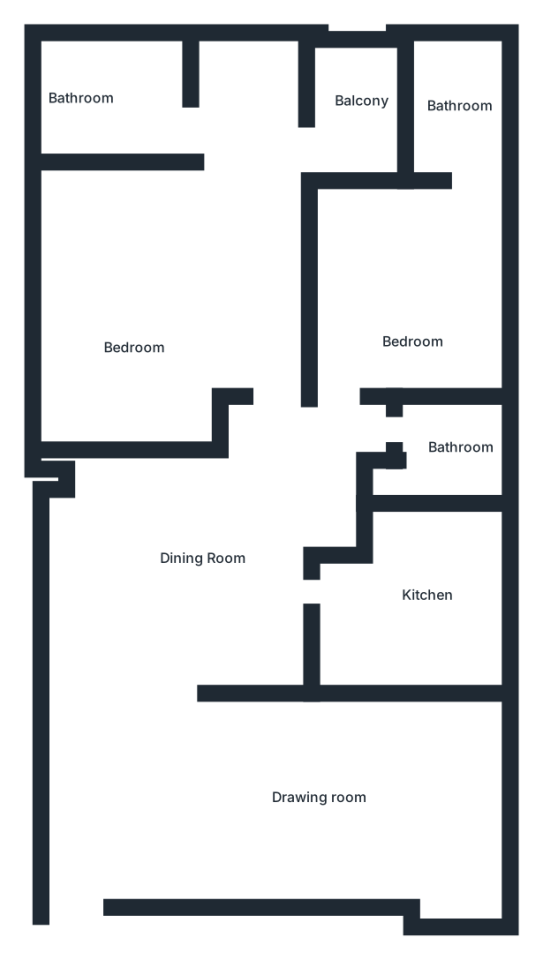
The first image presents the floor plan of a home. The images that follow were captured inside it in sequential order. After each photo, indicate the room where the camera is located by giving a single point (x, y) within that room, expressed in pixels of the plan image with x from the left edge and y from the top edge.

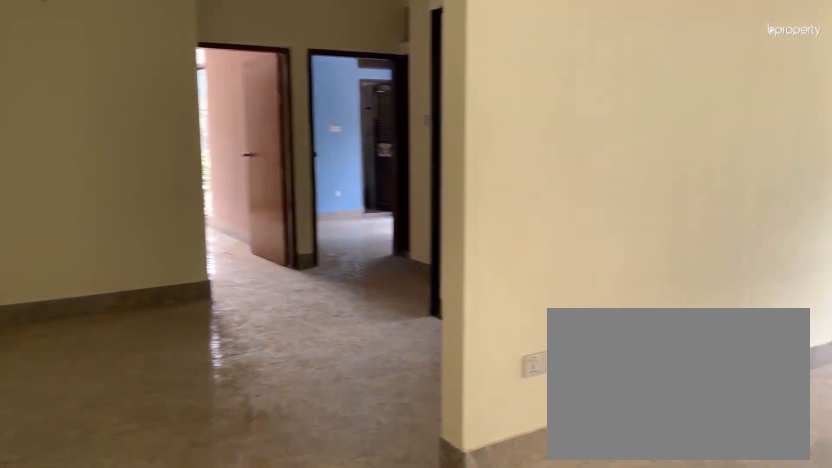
(285, 796)
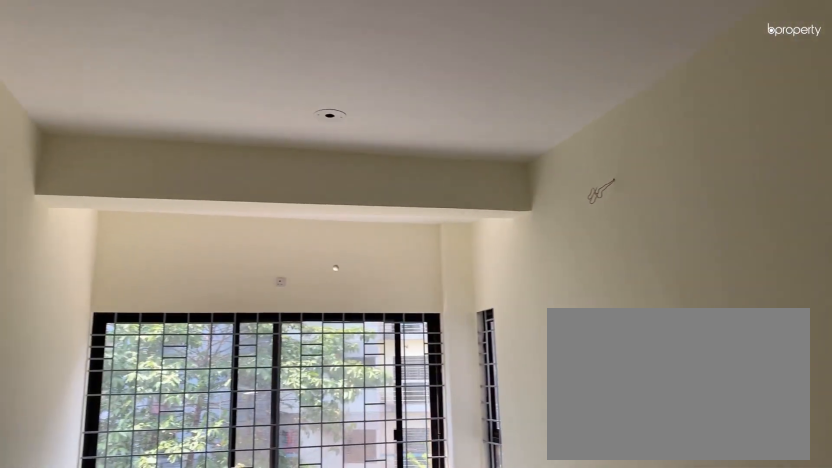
(285, 796)
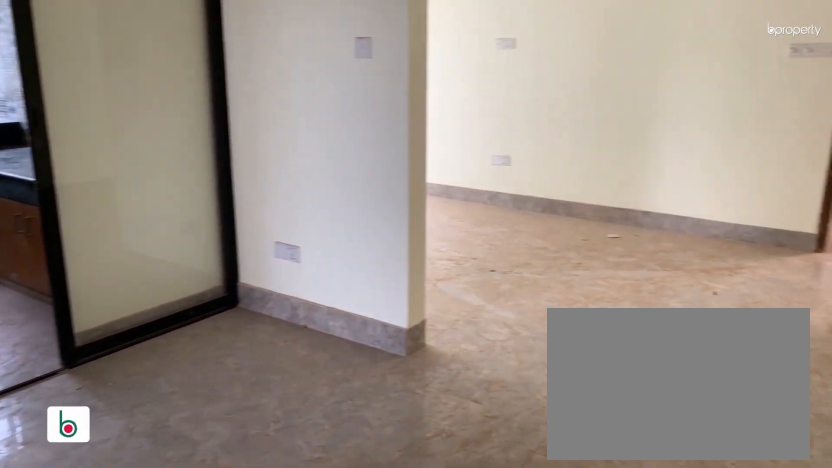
(213, 579)
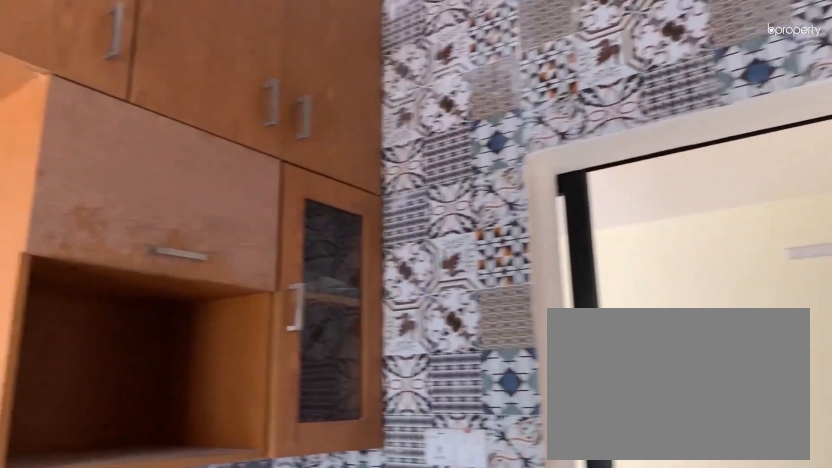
(426, 603)
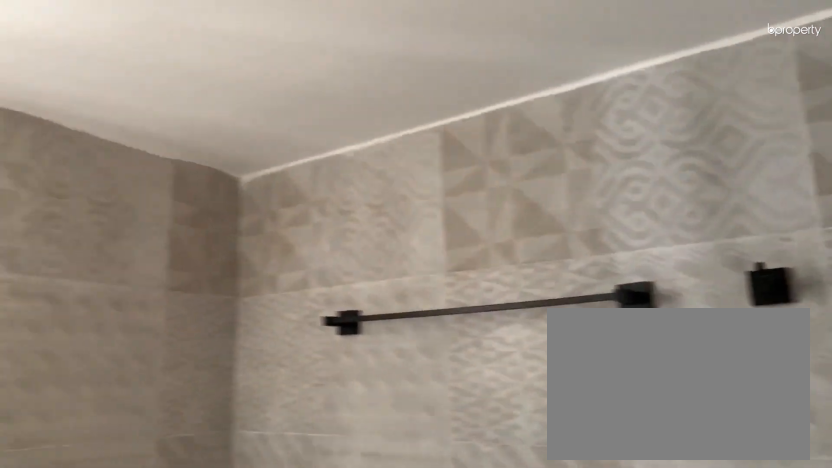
(443, 480)
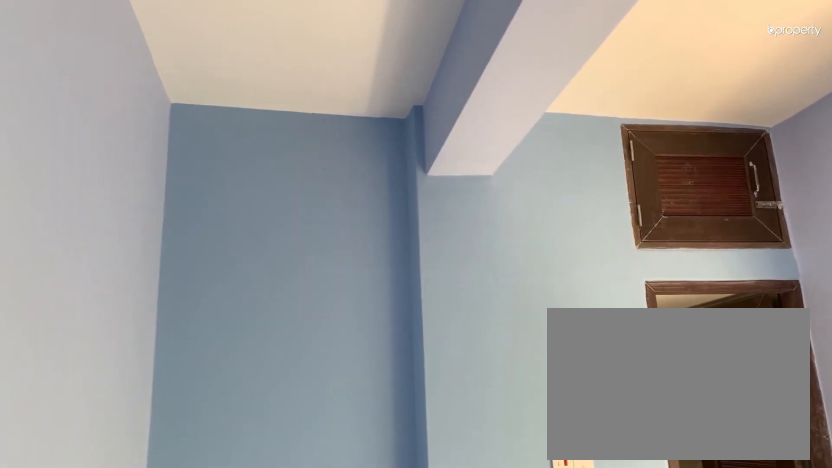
(413, 303)
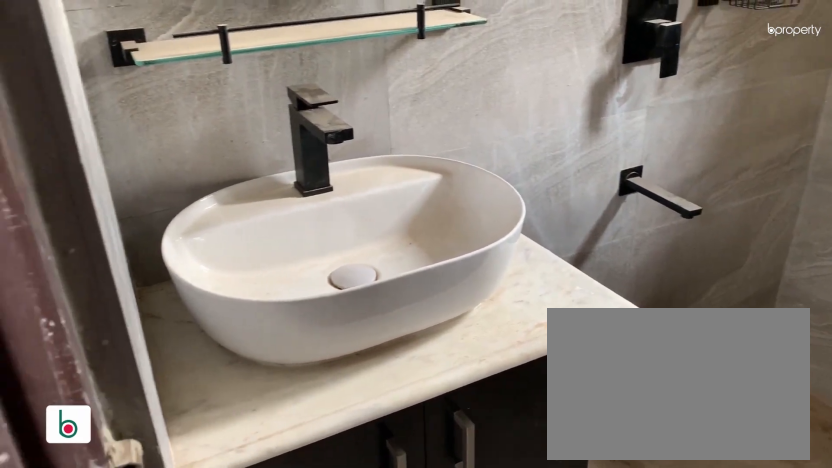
(457, 114)
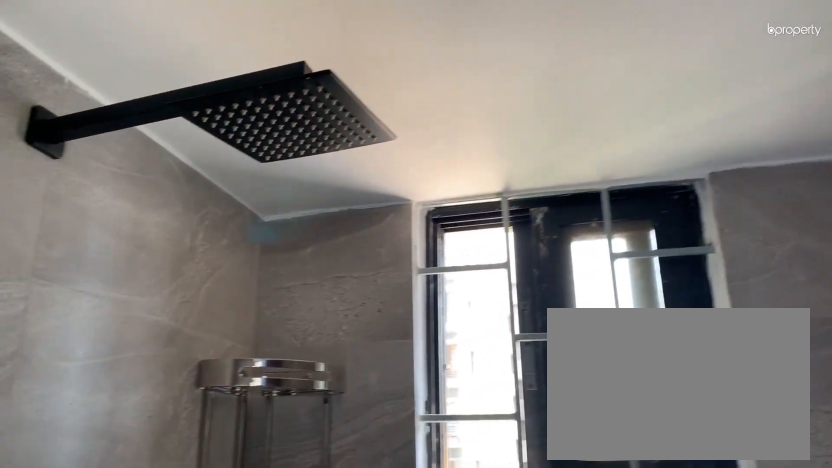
(457, 114)
